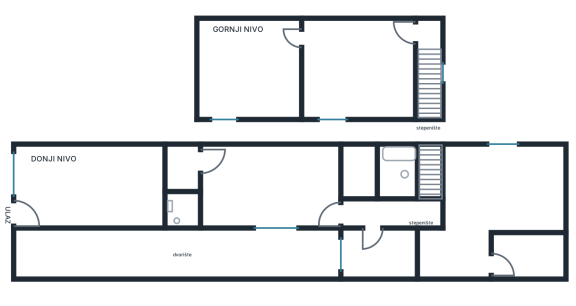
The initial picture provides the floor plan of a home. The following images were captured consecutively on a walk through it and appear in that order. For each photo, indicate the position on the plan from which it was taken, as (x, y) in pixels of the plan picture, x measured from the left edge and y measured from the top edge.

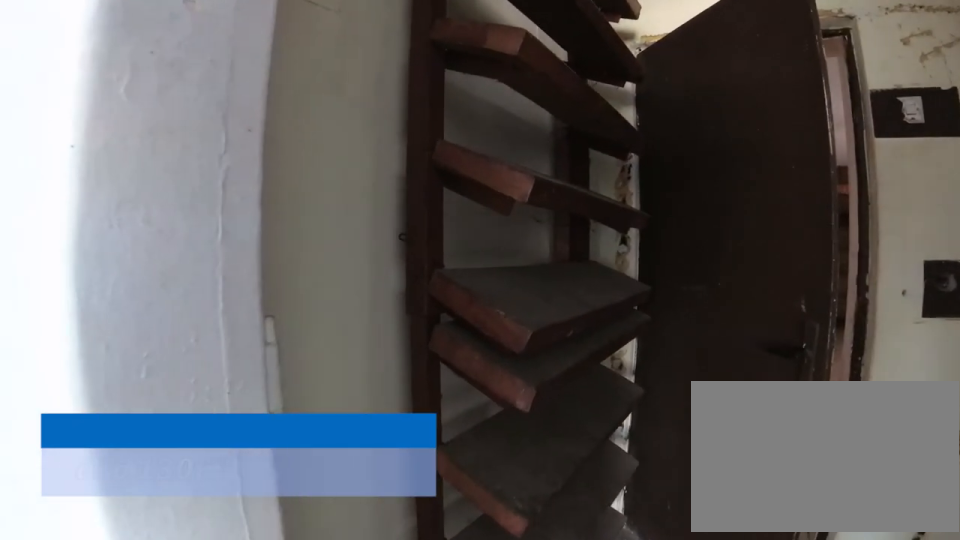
(148, 177)
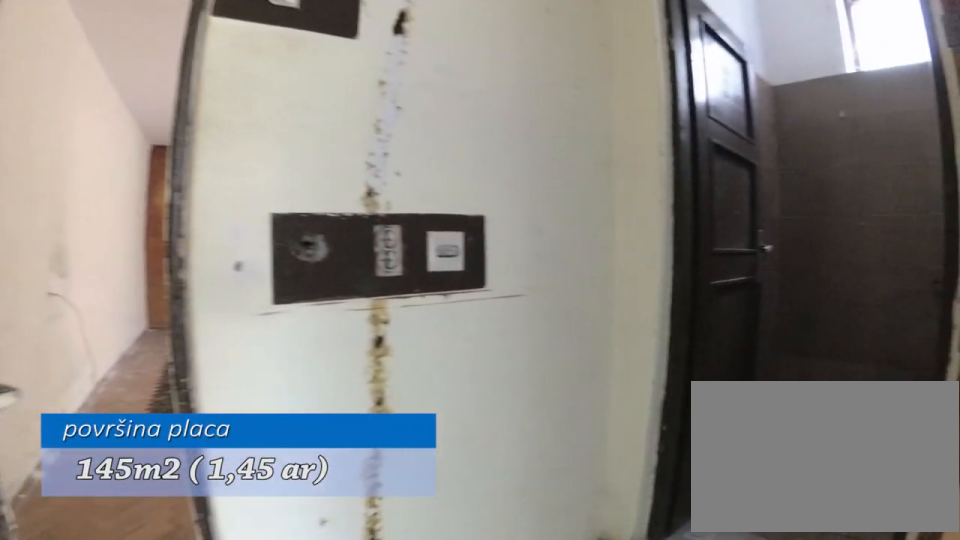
(168, 162)
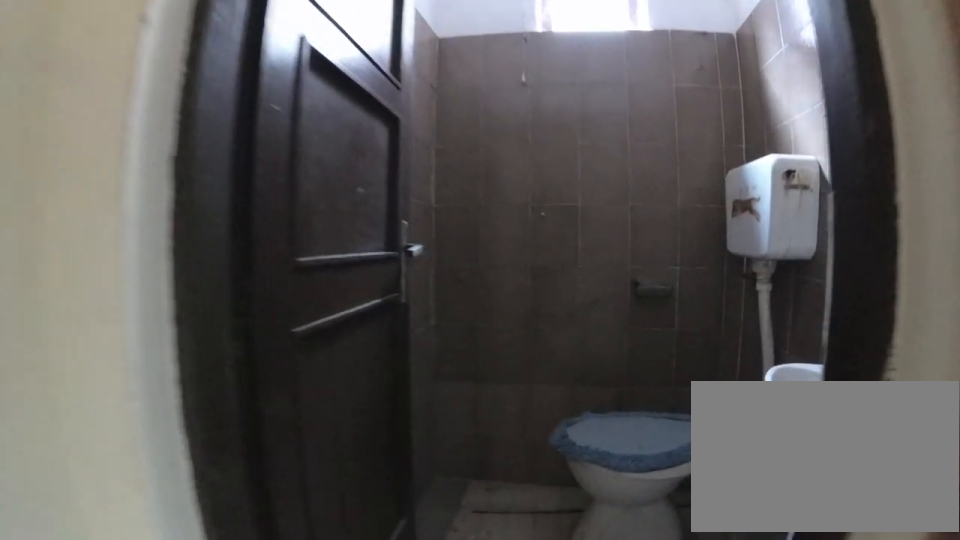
(183, 169)
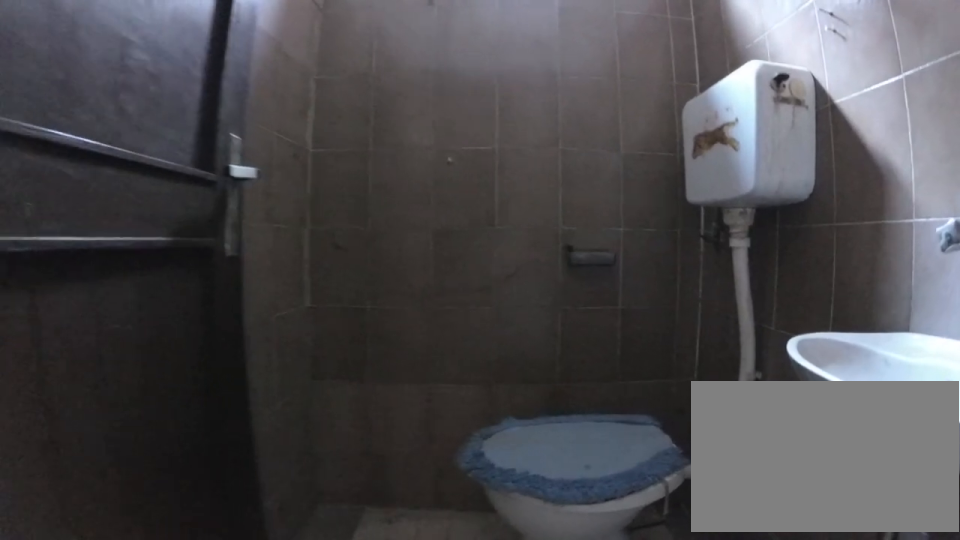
(183, 175)
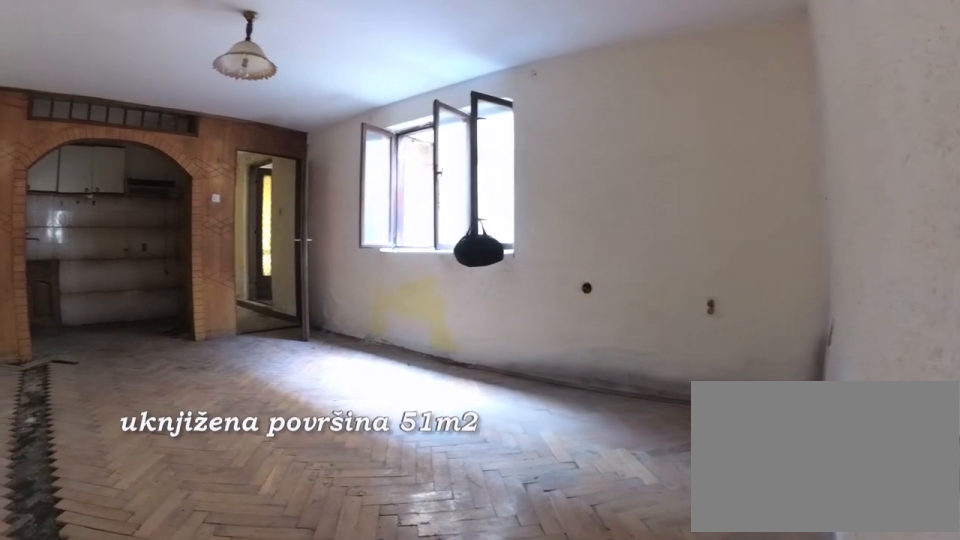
(194, 151)
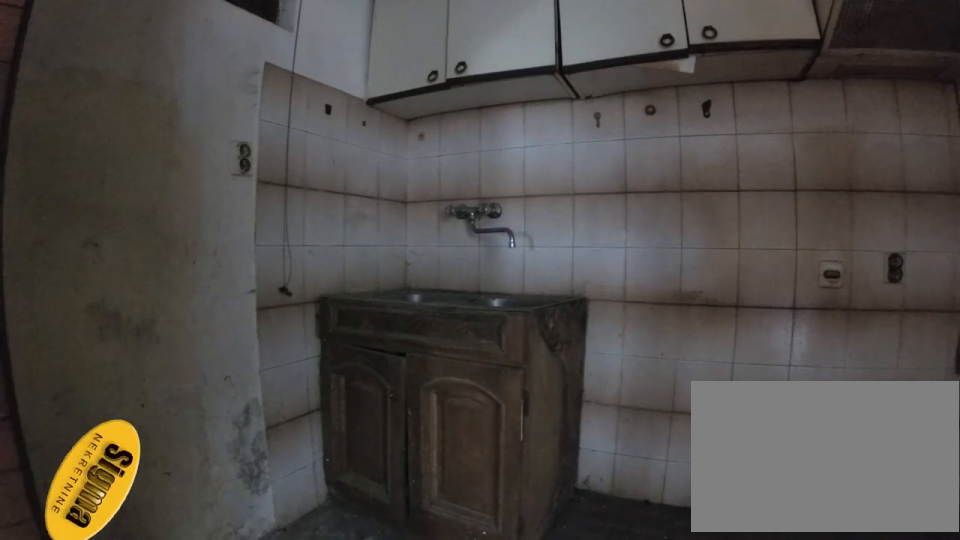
(326, 156)
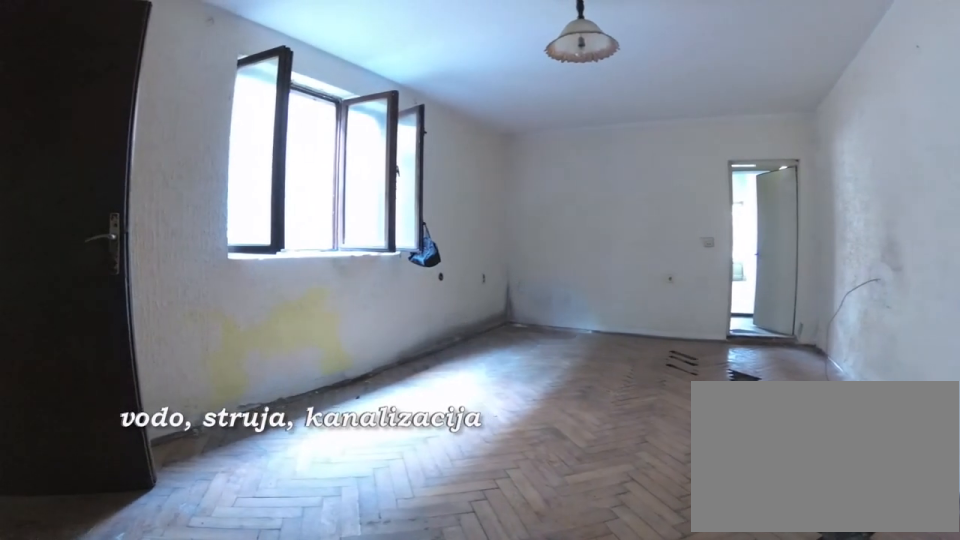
(341, 162)
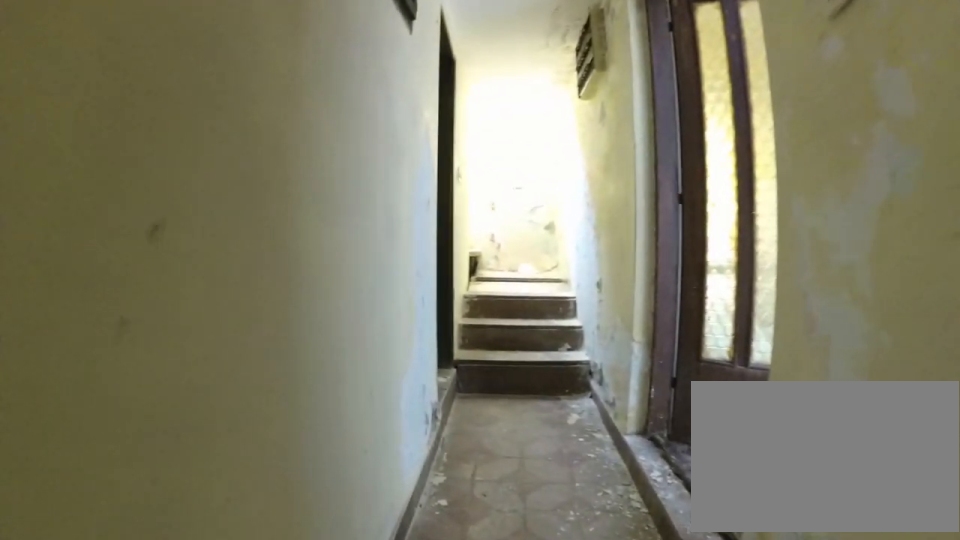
(333, 207)
